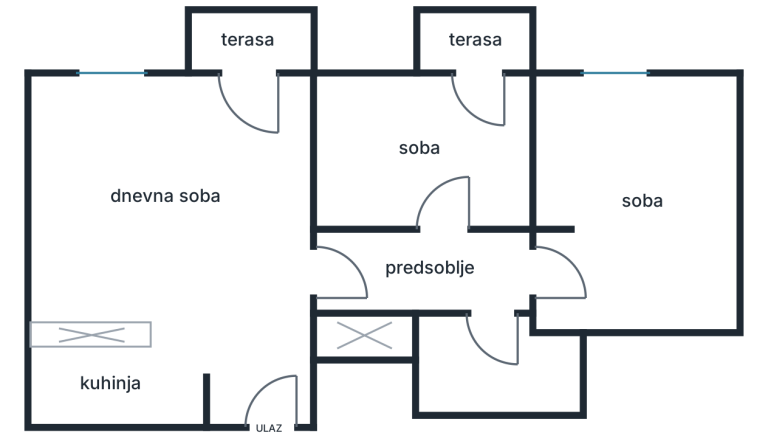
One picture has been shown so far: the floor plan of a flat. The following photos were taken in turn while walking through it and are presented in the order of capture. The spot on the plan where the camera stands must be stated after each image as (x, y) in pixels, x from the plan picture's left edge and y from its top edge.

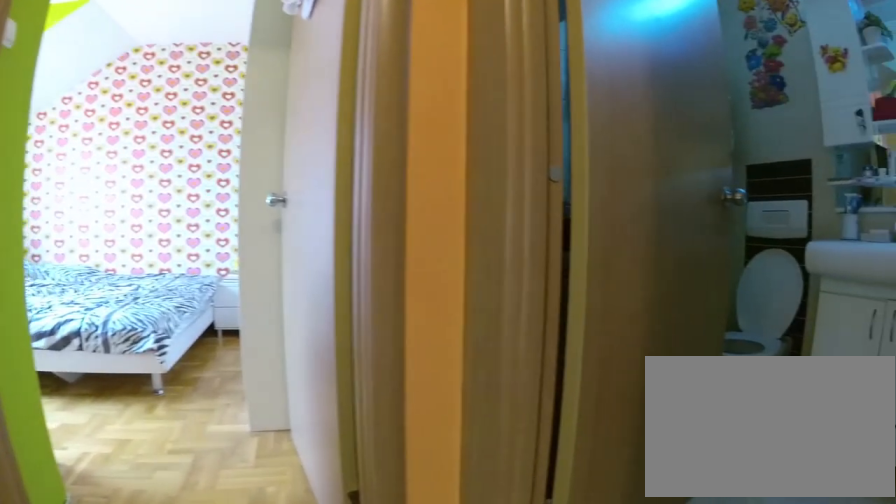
(419, 266)
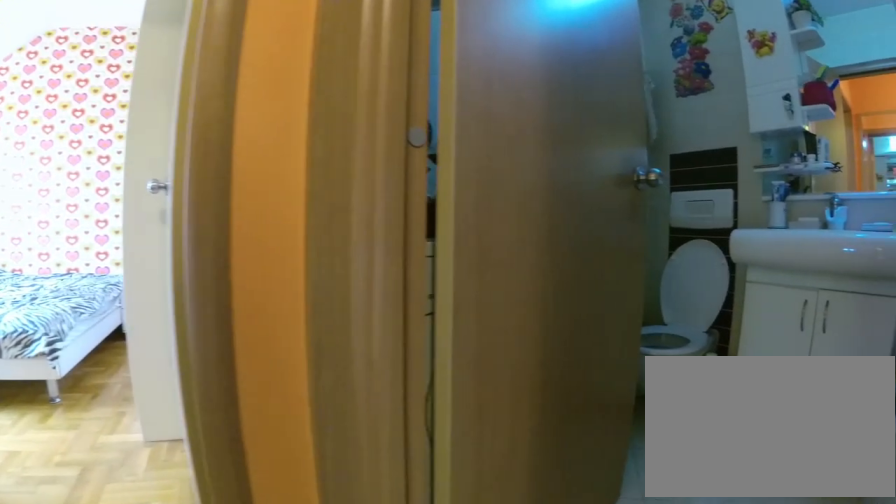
(432, 266)
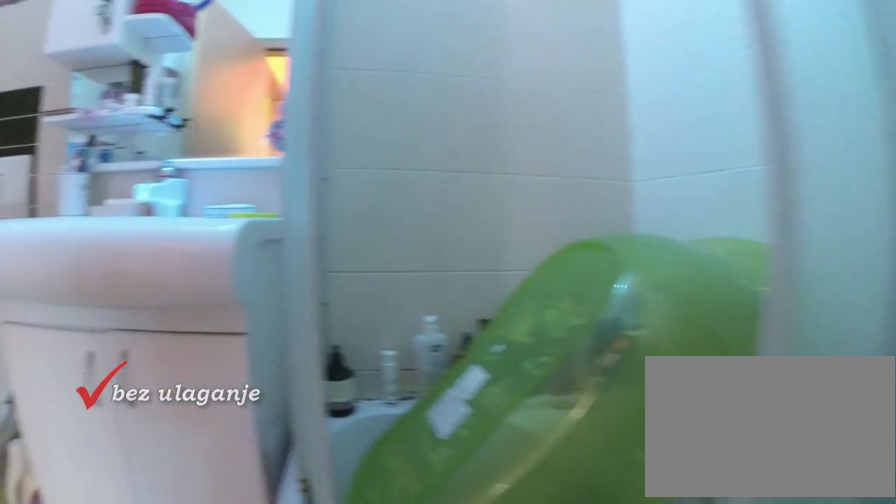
(479, 325)
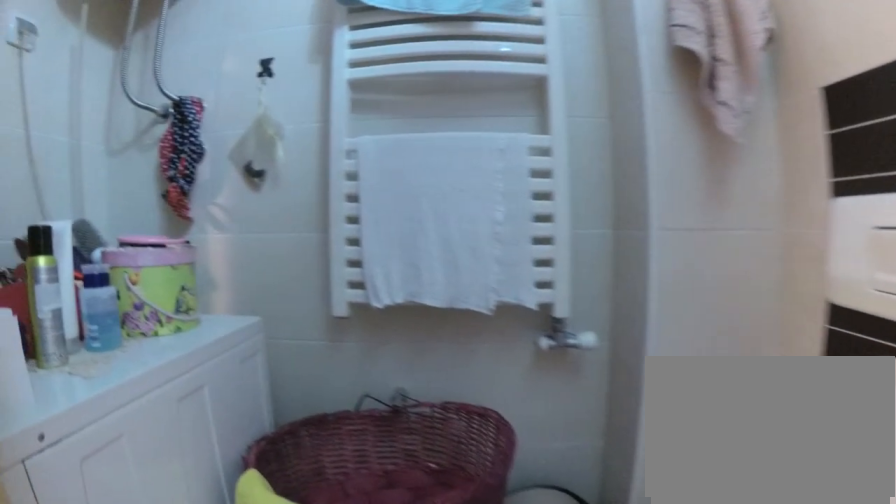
(467, 363)
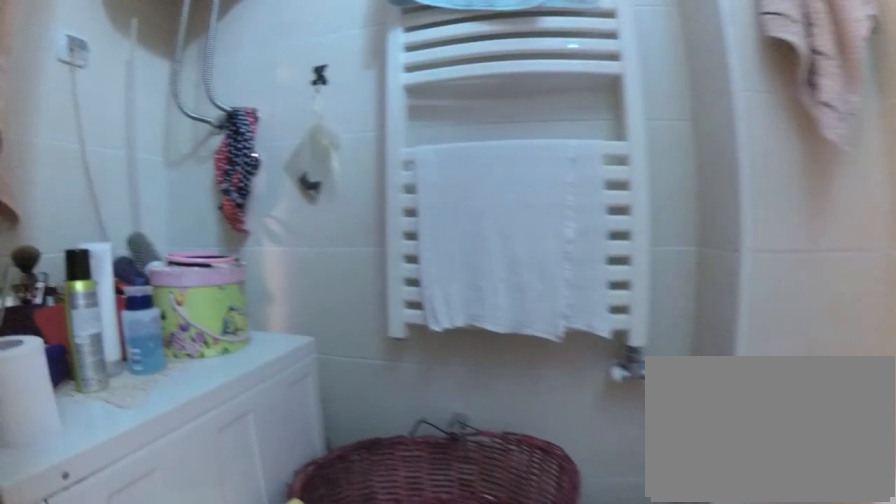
(467, 365)
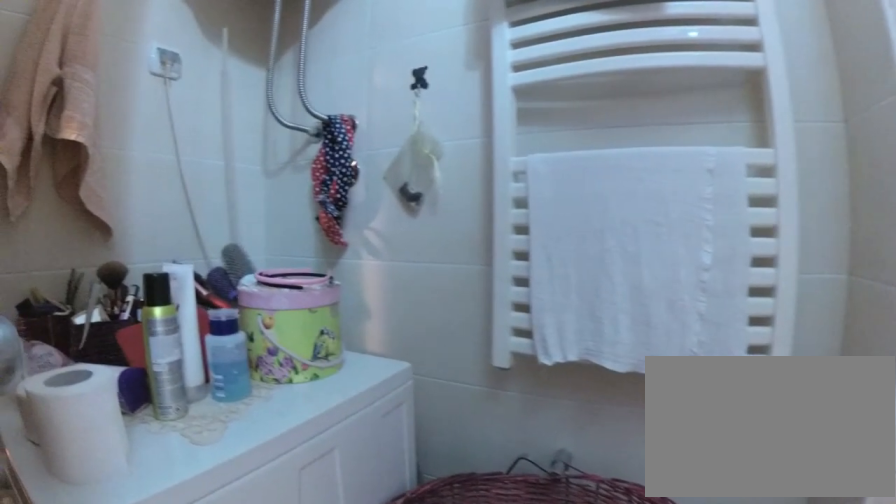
(470, 369)
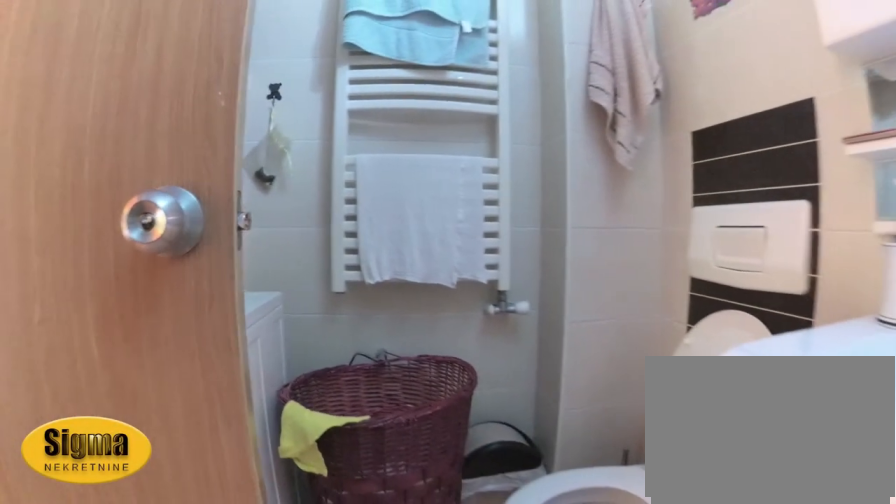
(458, 379)
